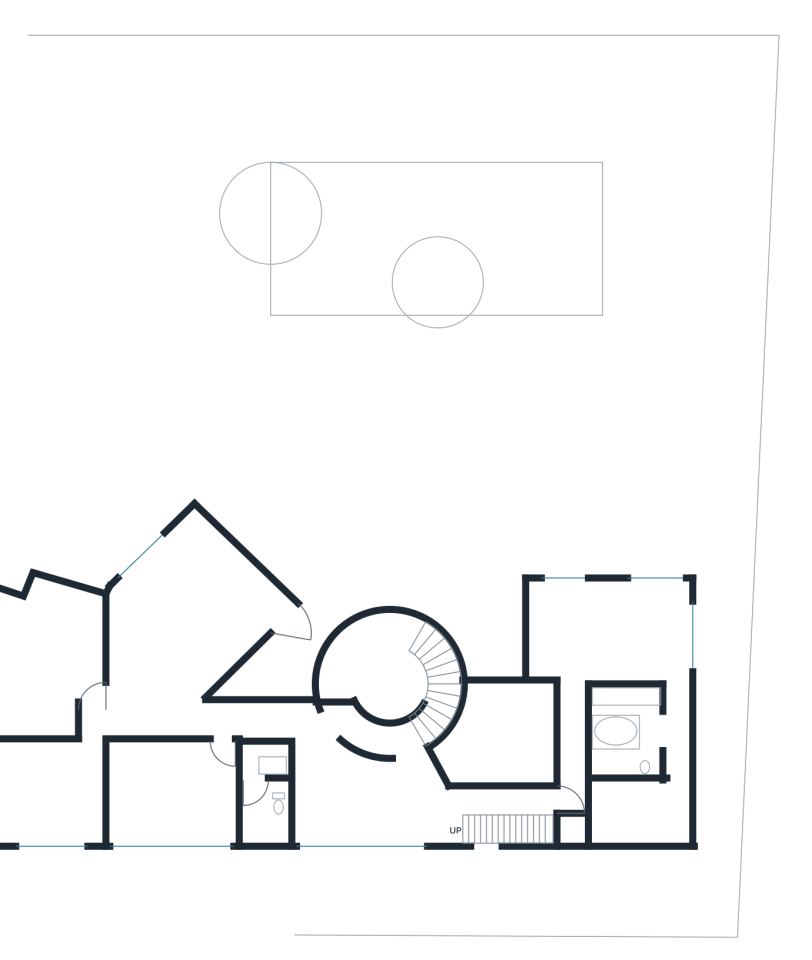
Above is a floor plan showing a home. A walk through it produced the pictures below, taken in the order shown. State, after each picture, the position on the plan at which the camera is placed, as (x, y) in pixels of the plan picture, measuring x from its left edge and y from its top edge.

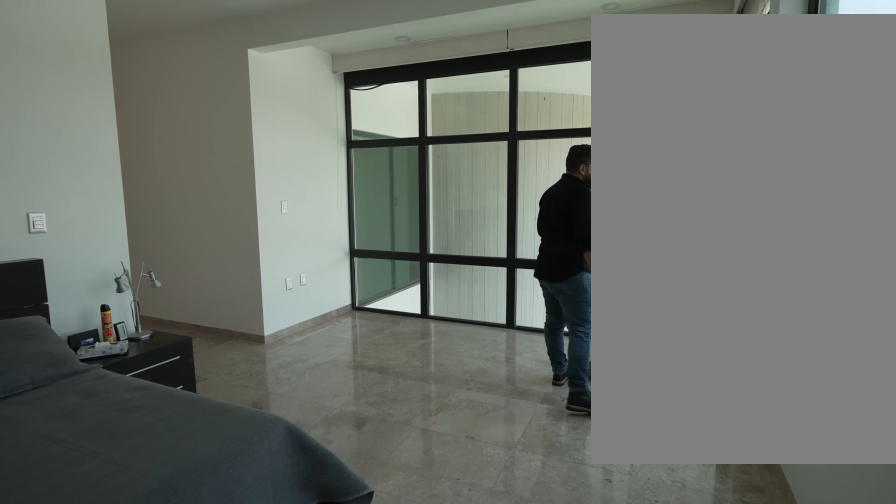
(643, 599)
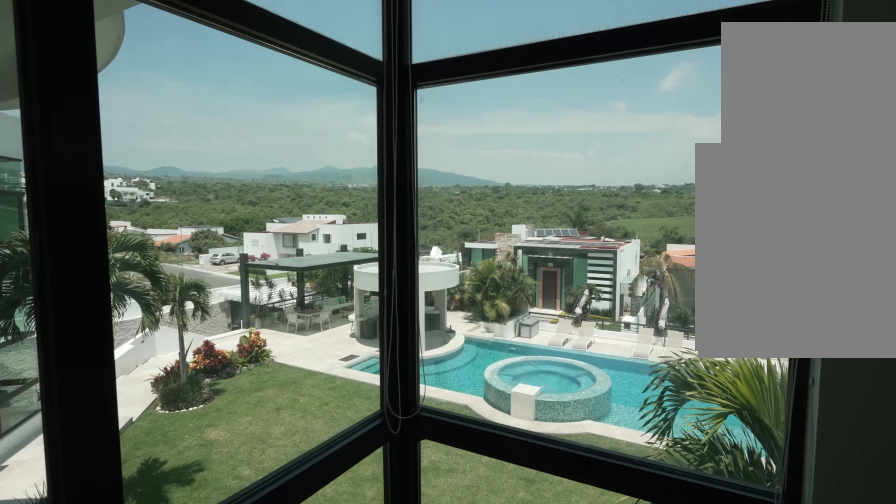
(595, 600)
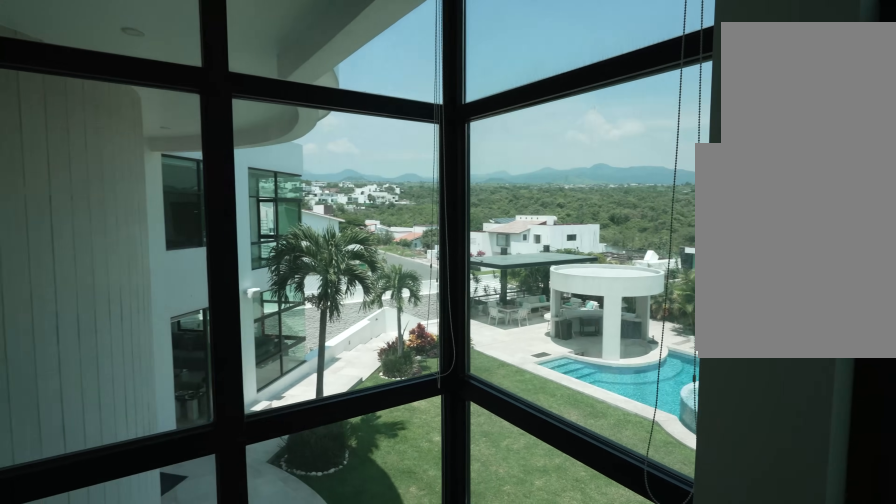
(595, 600)
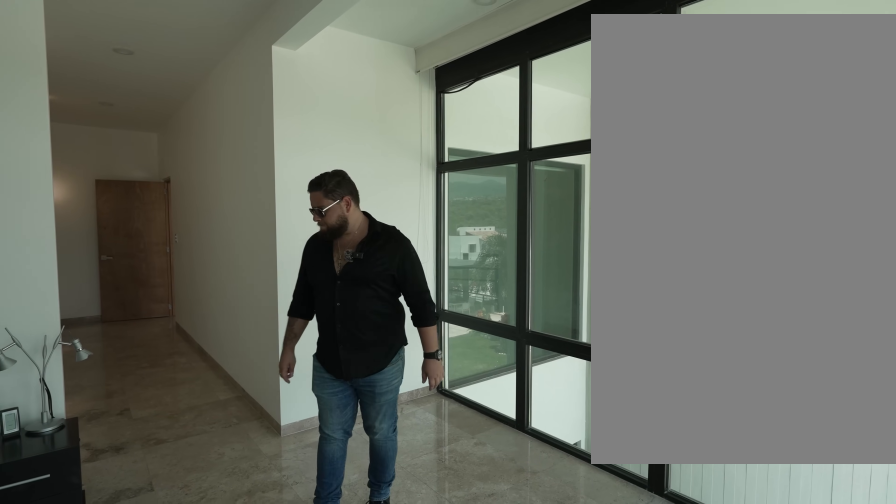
(595, 600)
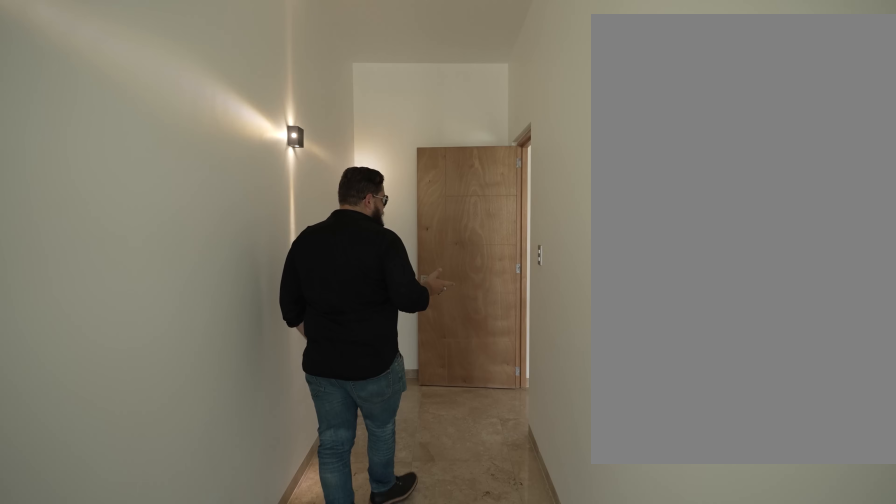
(566, 681)
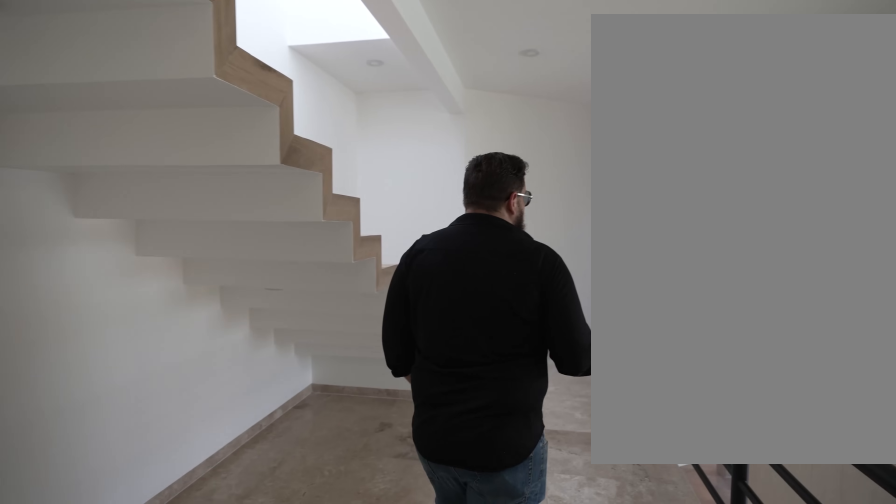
(566, 786)
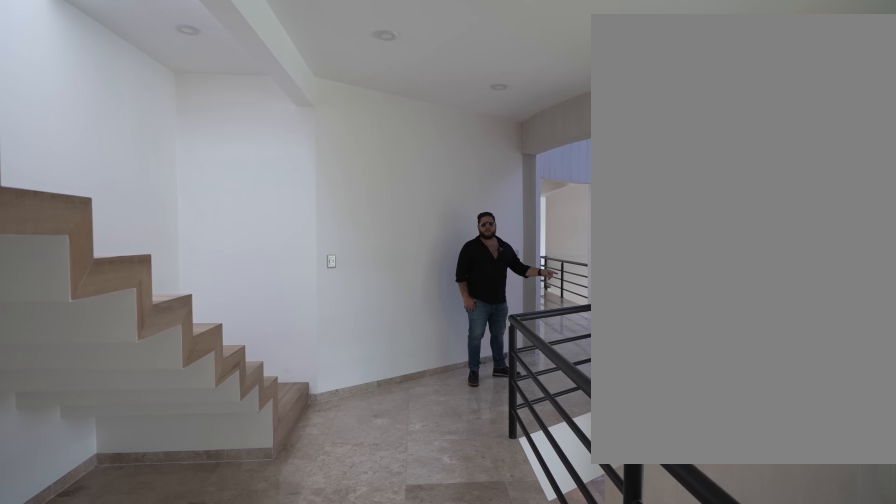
(526, 797)
